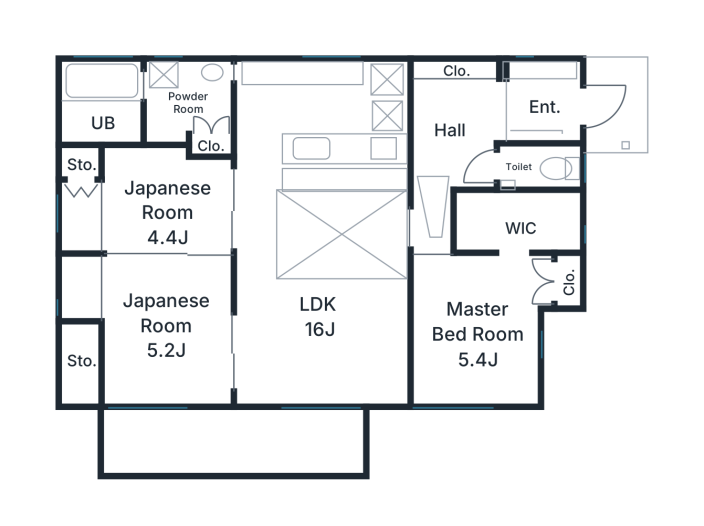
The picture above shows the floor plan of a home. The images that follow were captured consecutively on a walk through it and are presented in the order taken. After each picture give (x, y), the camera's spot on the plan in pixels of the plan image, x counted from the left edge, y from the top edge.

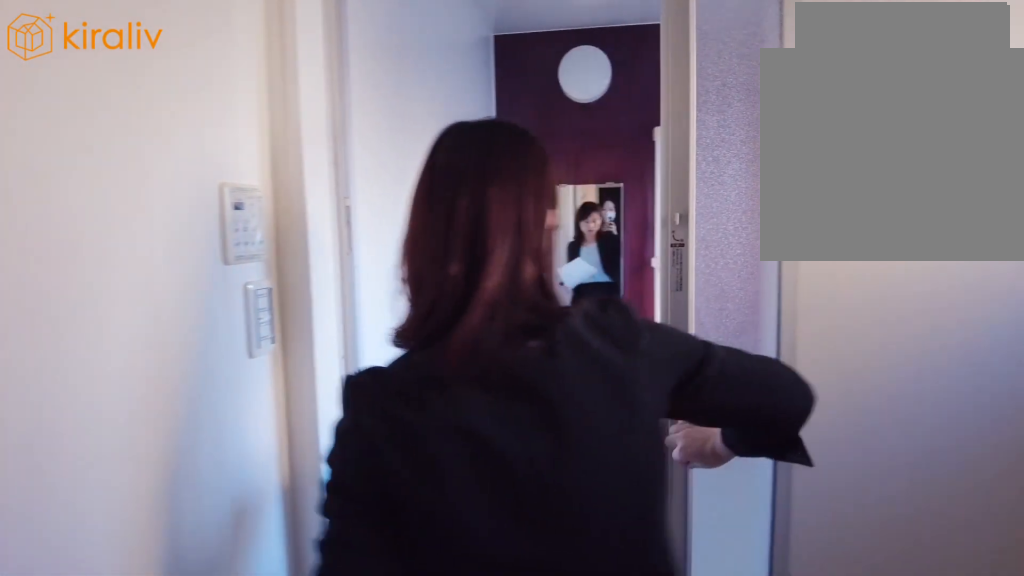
(114, 123)
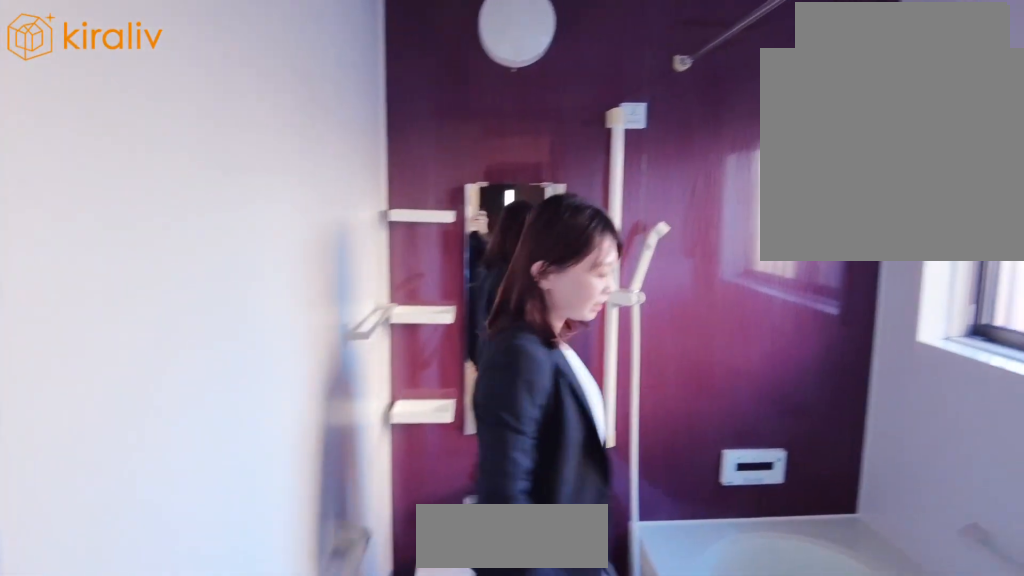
(107, 125)
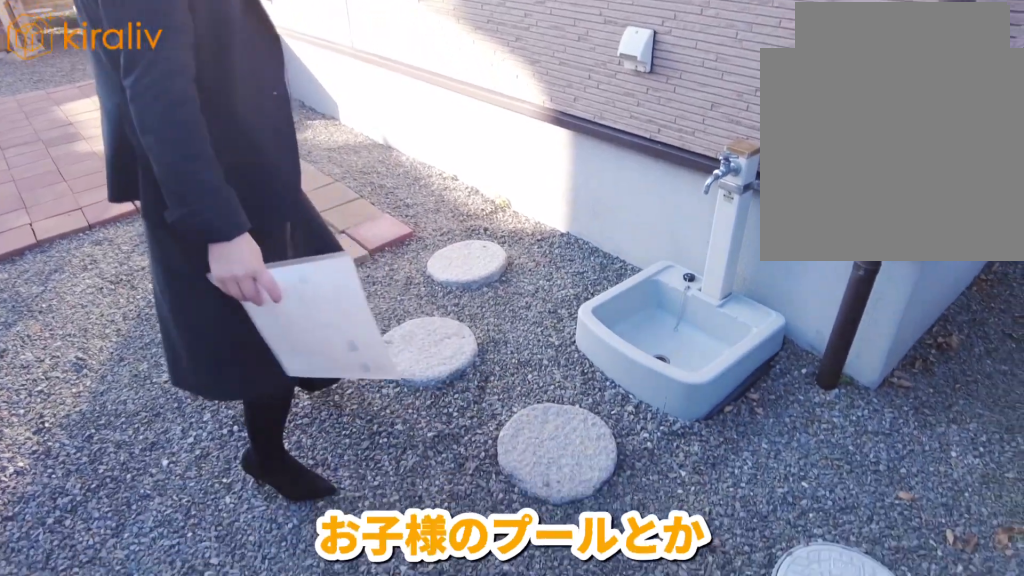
(514, 411)
